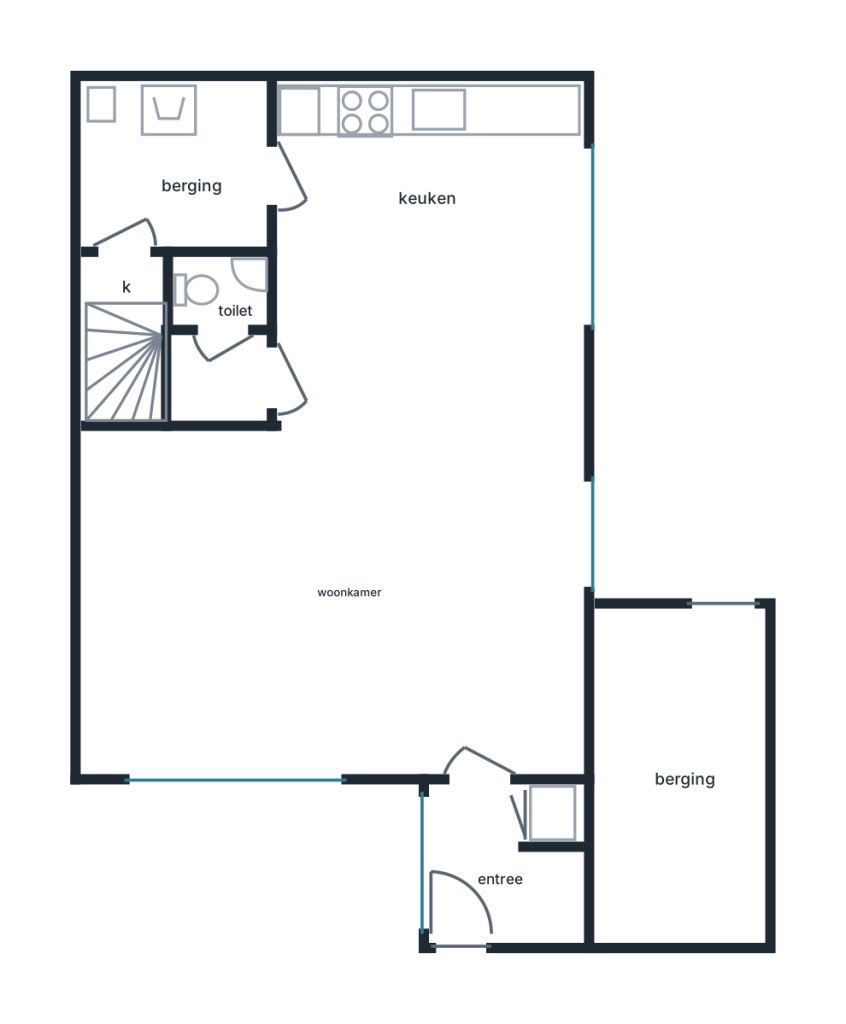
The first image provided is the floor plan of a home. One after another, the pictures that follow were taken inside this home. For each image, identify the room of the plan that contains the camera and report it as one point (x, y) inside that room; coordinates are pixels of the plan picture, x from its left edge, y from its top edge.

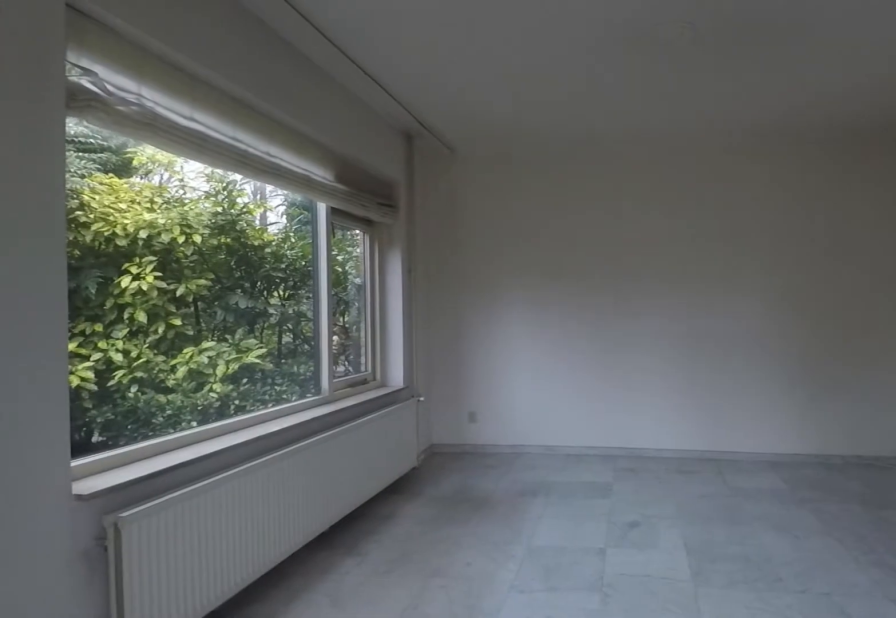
(260, 604)
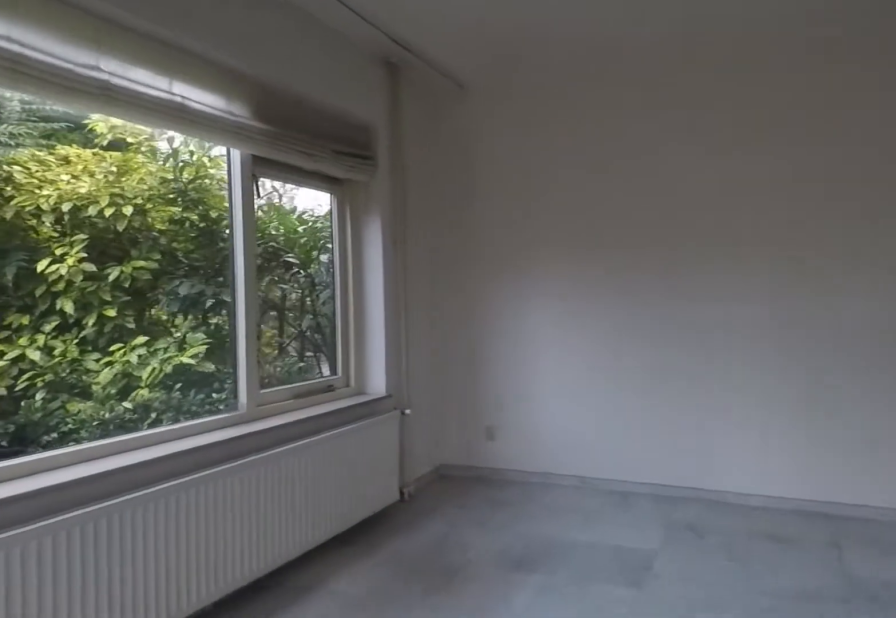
(260, 604)
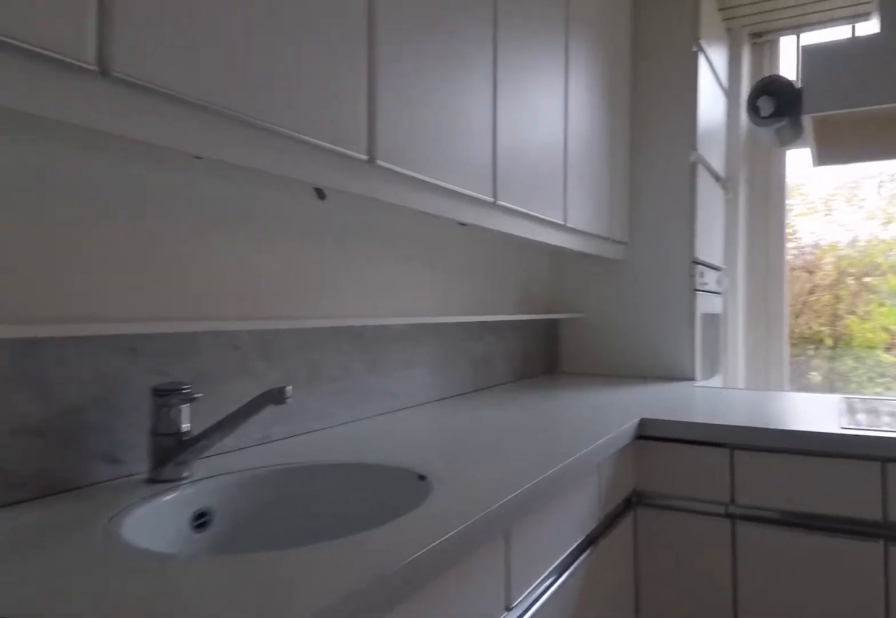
(428, 168)
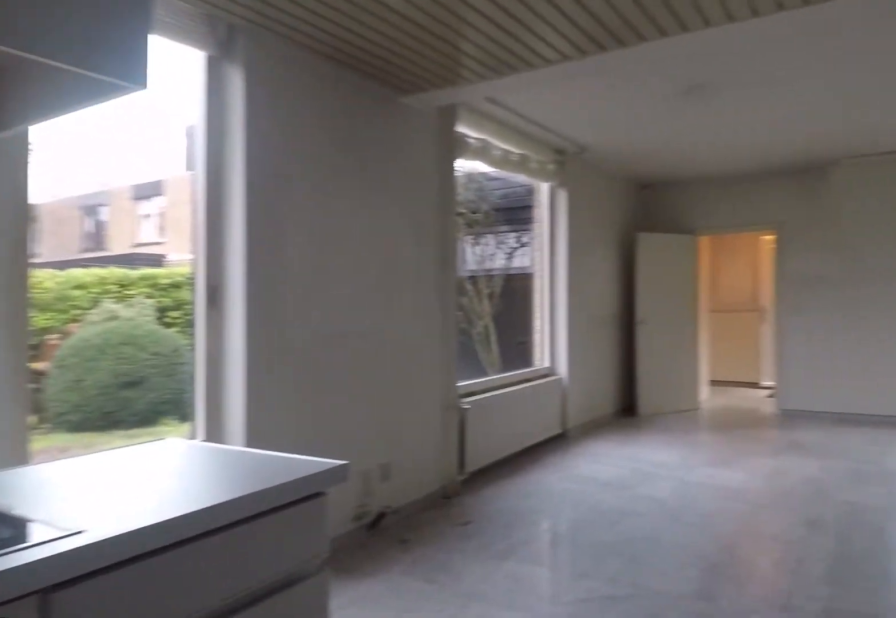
(428, 168)
